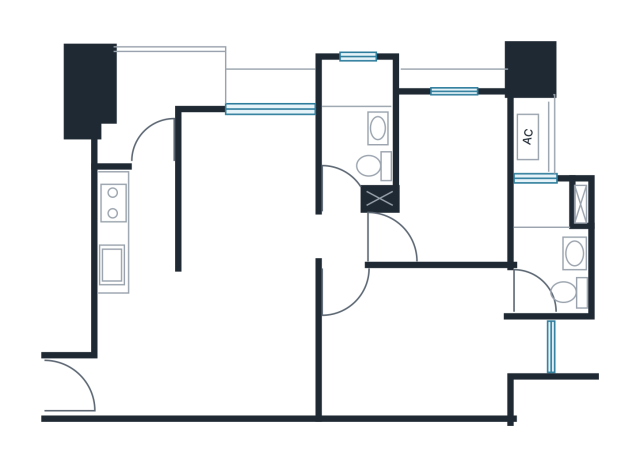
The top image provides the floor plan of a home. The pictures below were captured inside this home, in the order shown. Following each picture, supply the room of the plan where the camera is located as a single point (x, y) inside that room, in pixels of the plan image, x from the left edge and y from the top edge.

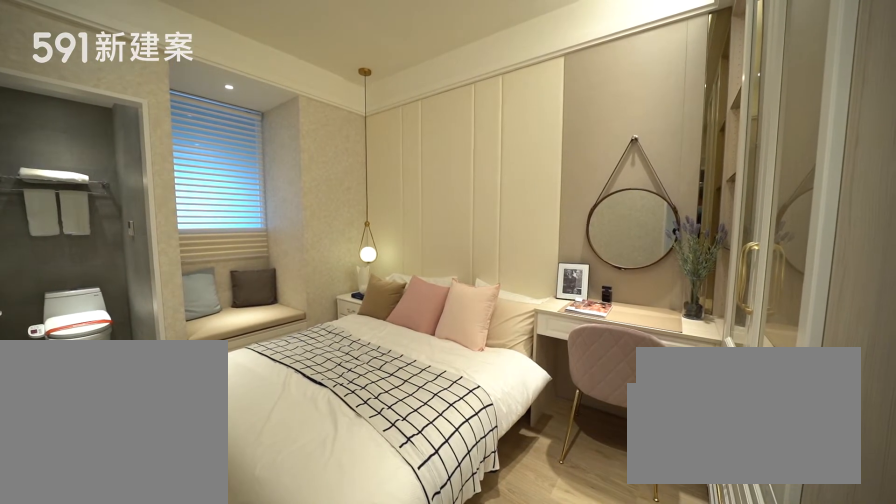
(418, 343)
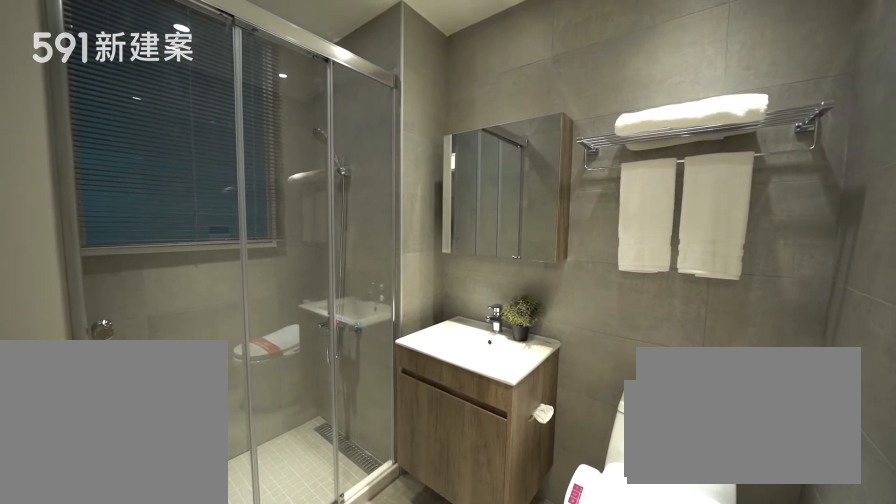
(553, 238)
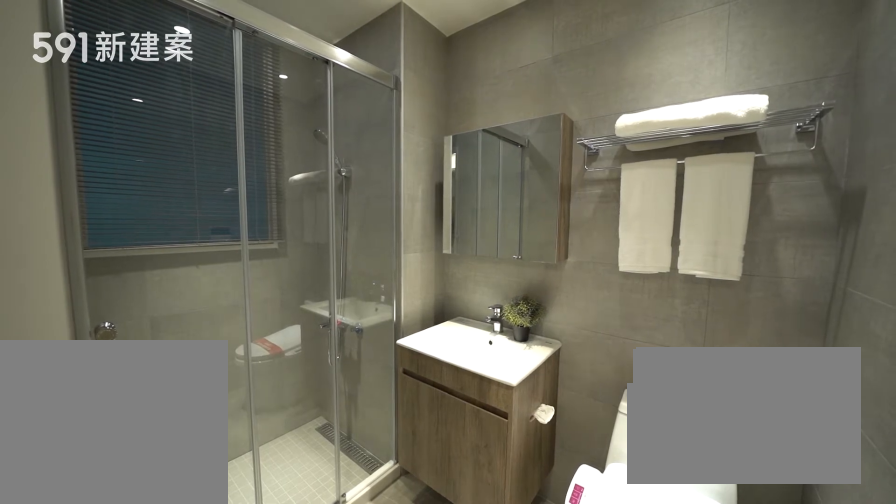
(553, 238)
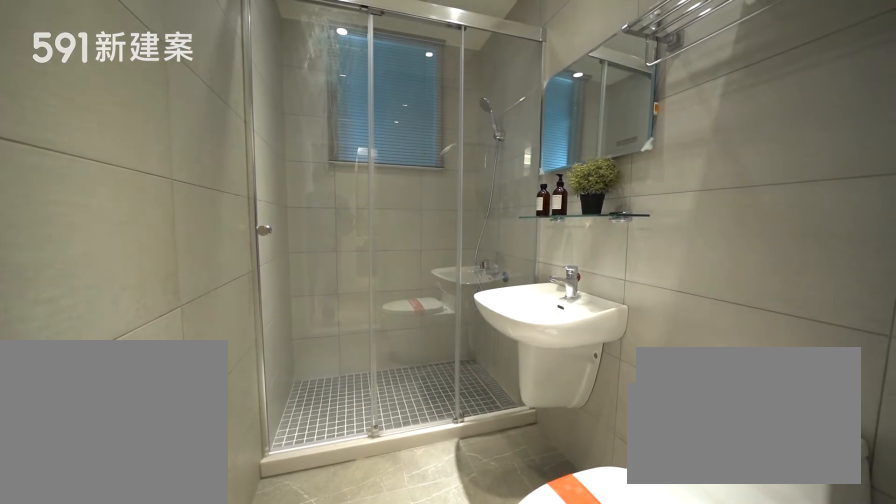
(356, 125)
